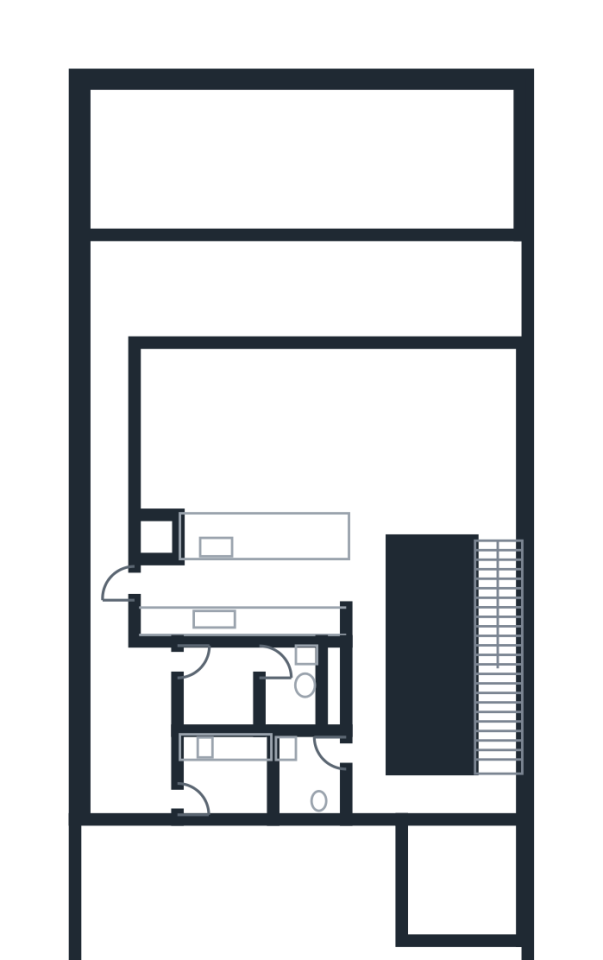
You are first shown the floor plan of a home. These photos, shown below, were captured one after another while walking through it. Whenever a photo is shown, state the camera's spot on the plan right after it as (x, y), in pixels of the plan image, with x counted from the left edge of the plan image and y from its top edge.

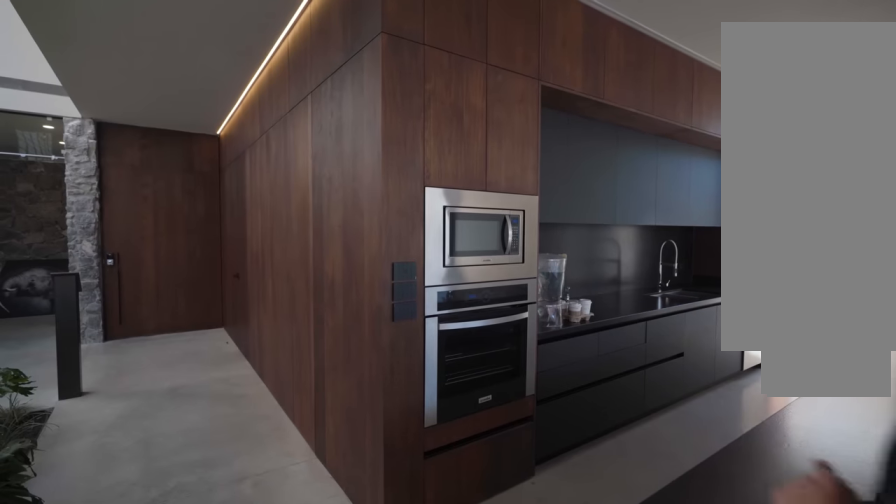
(373, 573)
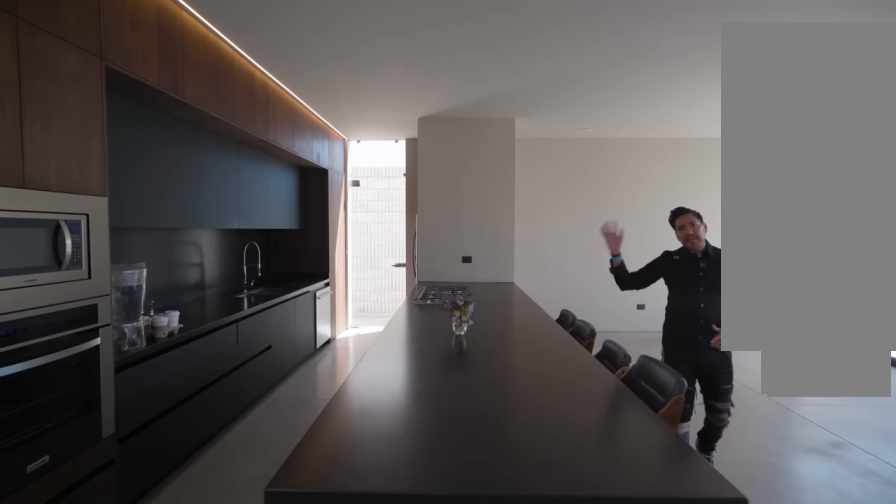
(368, 524)
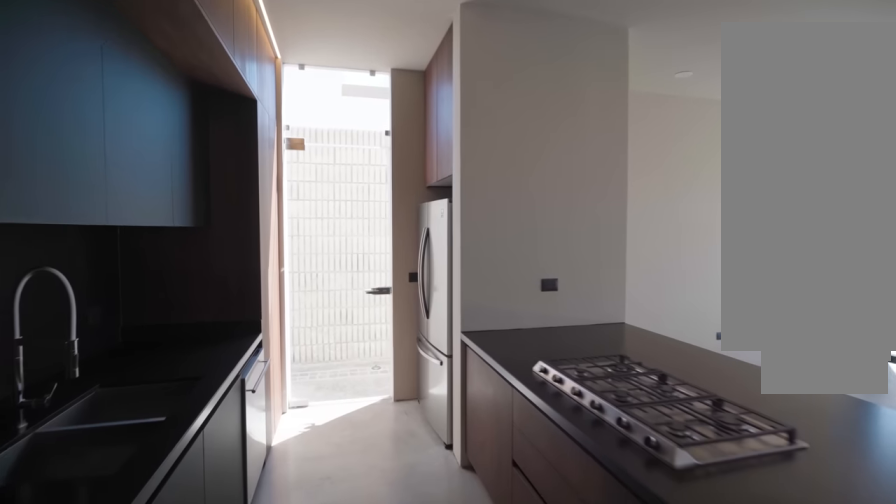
(363, 568)
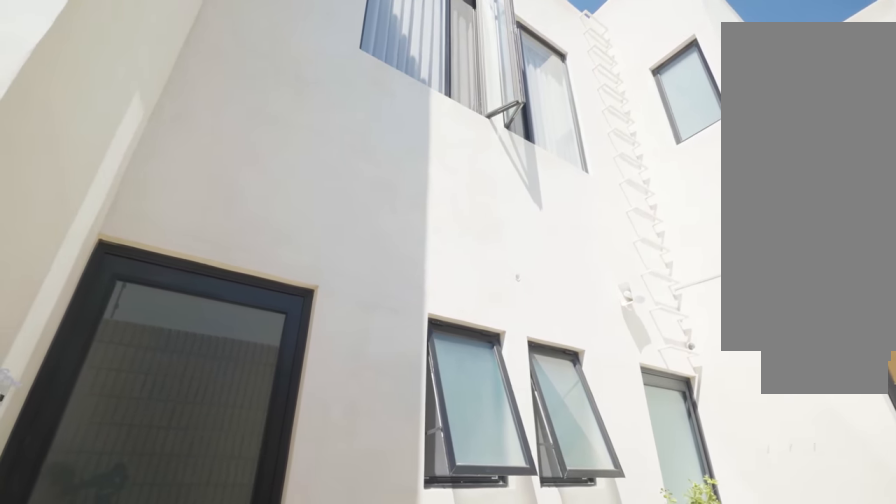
(112, 690)
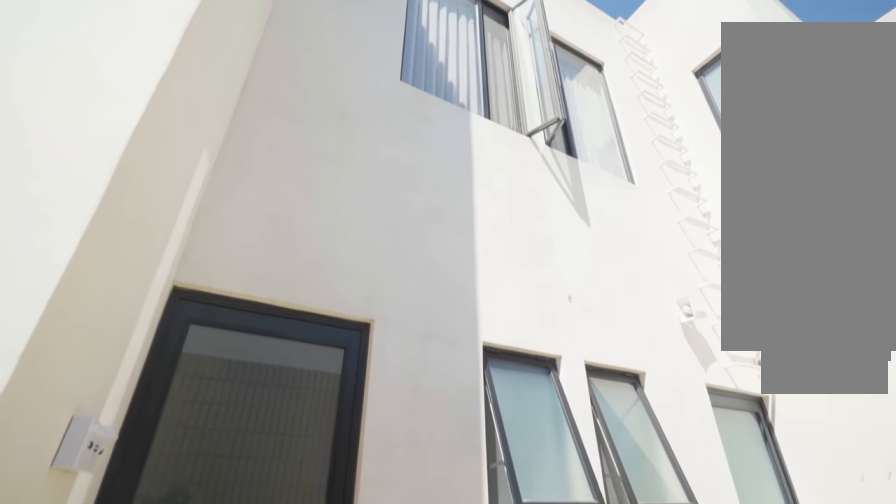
(112, 689)
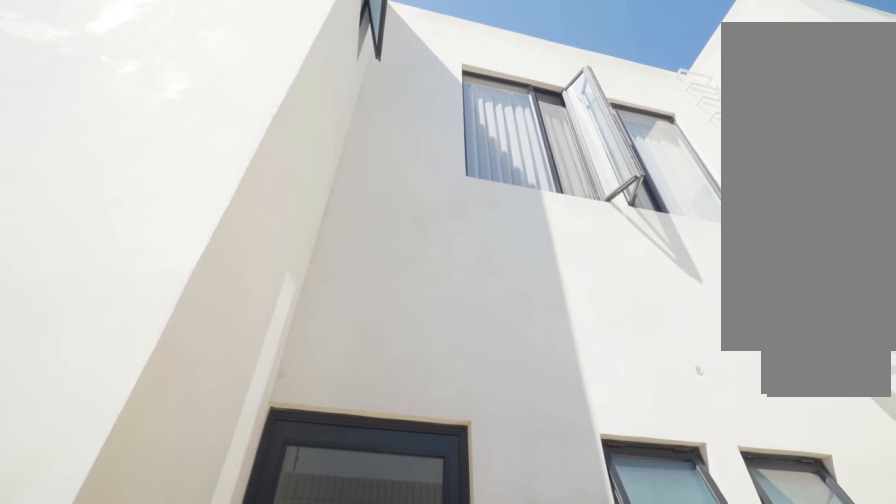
(110, 698)
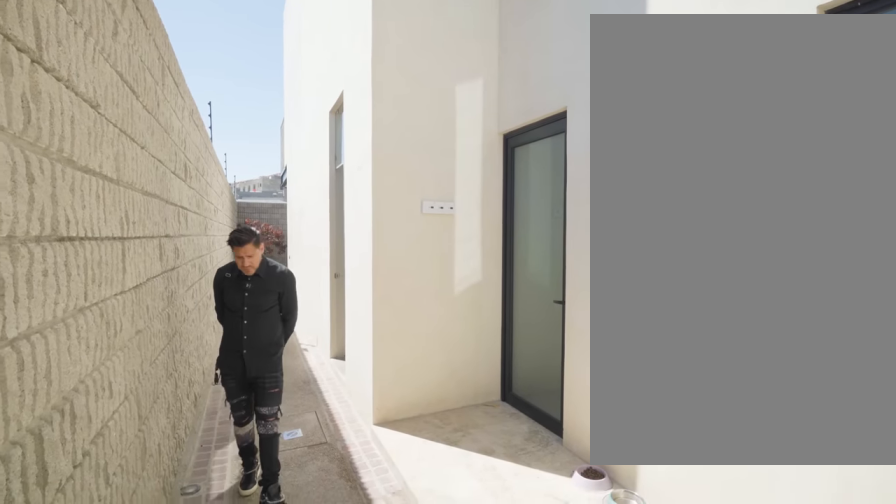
(127, 778)
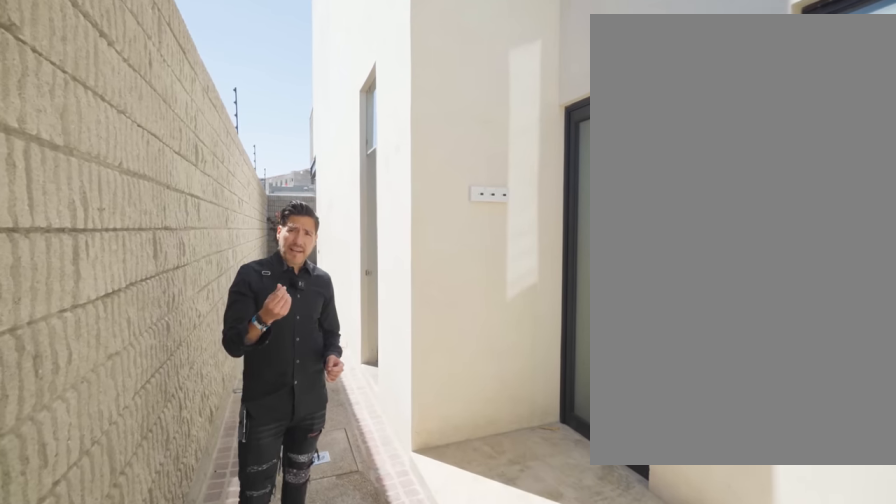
(117, 774)
